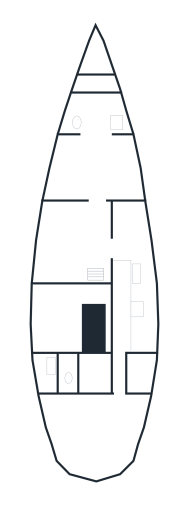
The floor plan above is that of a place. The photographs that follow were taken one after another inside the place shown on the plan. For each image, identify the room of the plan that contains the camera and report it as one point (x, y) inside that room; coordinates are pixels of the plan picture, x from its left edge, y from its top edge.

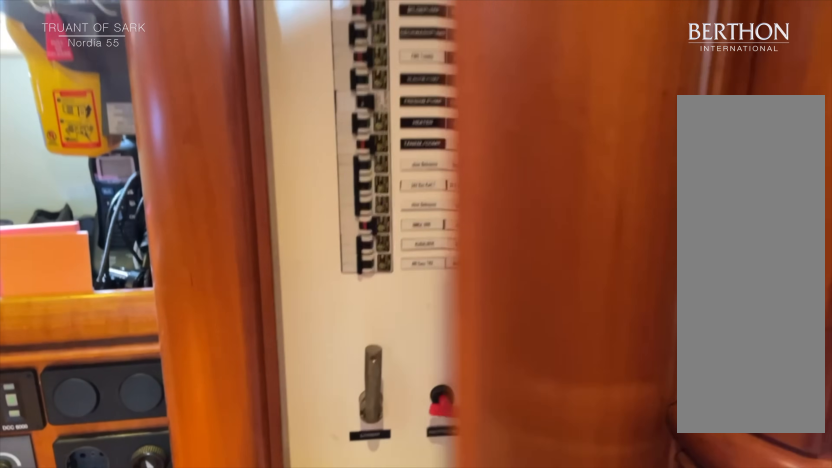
(93, 242)
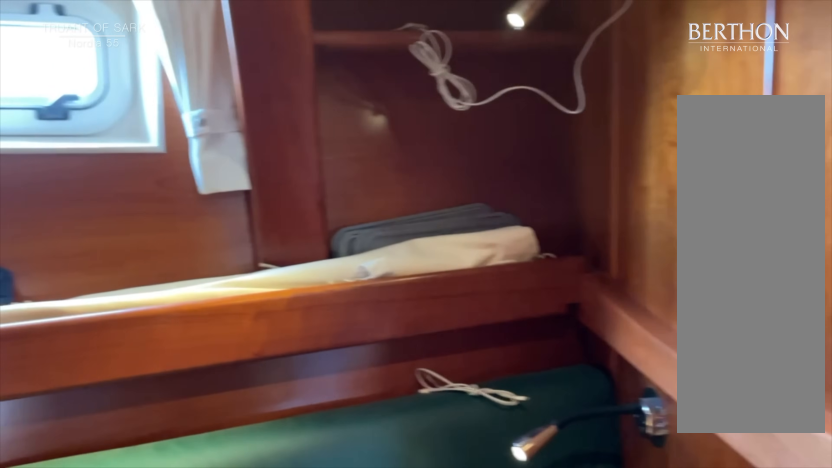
(93, 170)
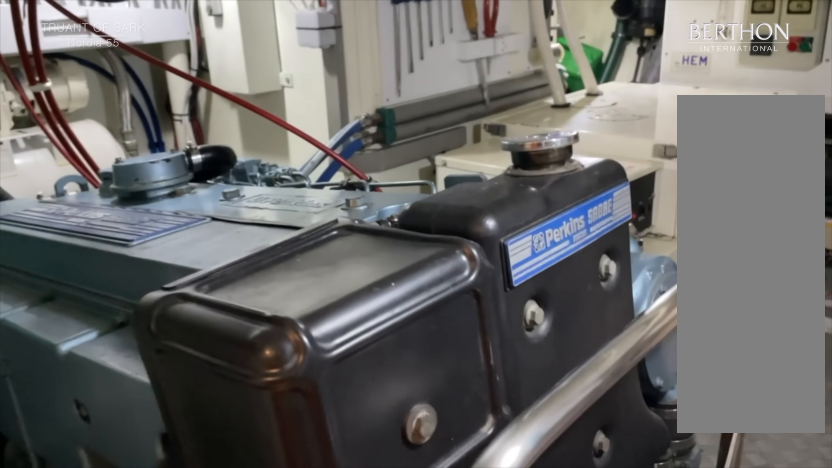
(70, 322)
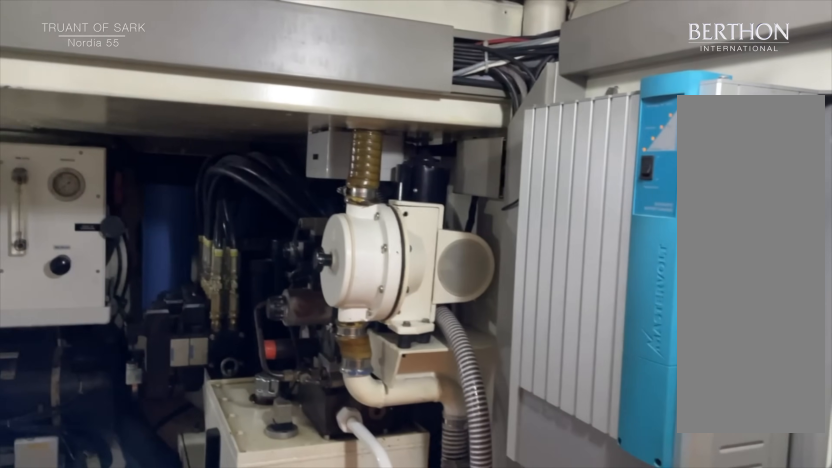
(70, 322)
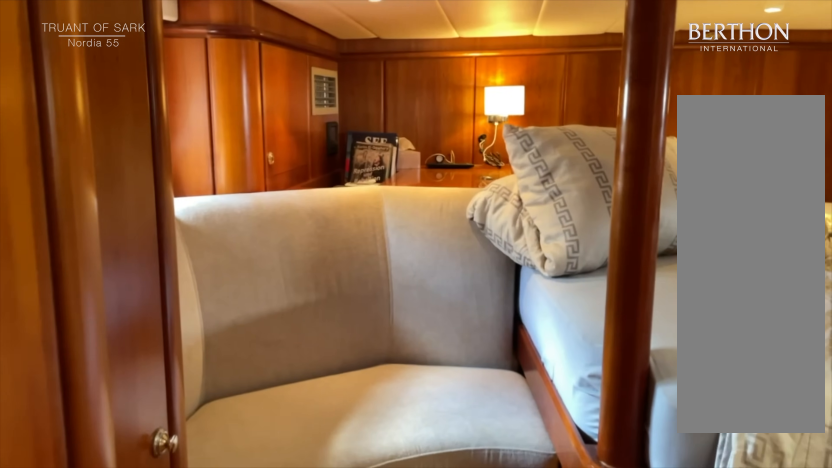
(96, 405)
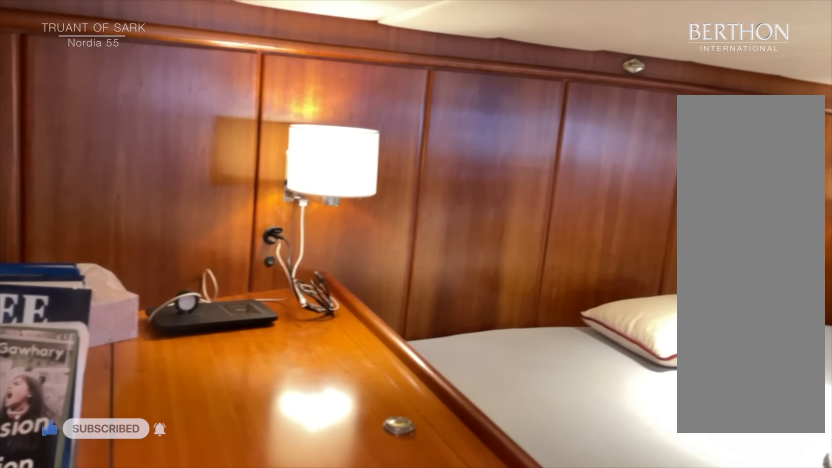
(96, 405)
